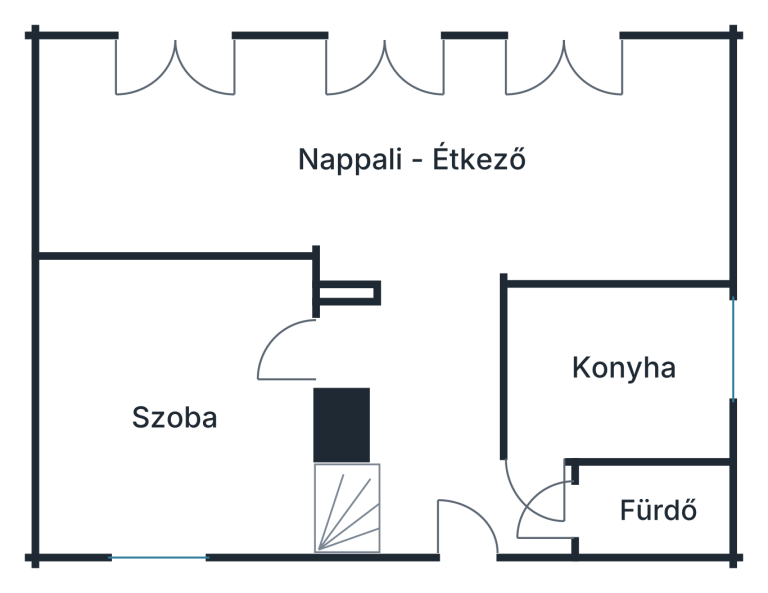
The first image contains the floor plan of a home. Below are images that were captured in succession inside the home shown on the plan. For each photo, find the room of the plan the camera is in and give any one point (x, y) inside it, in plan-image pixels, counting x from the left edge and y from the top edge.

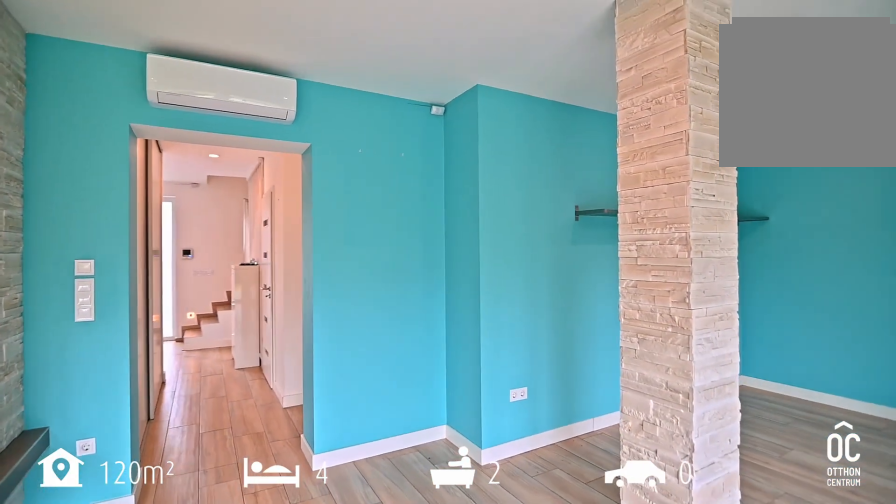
(407, 161)
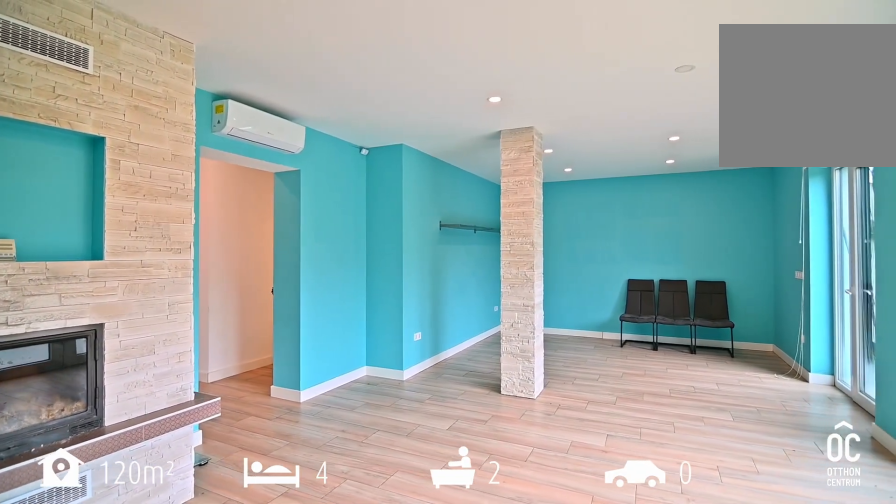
(407, 161)
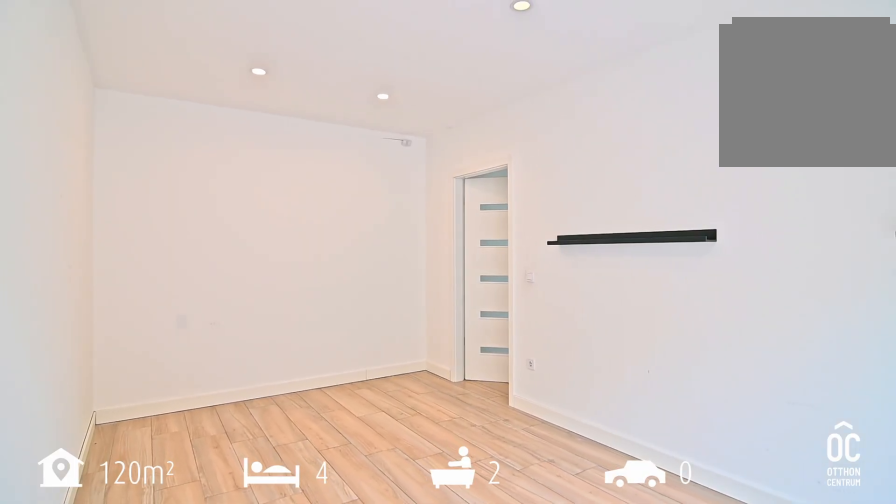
(173, 410)
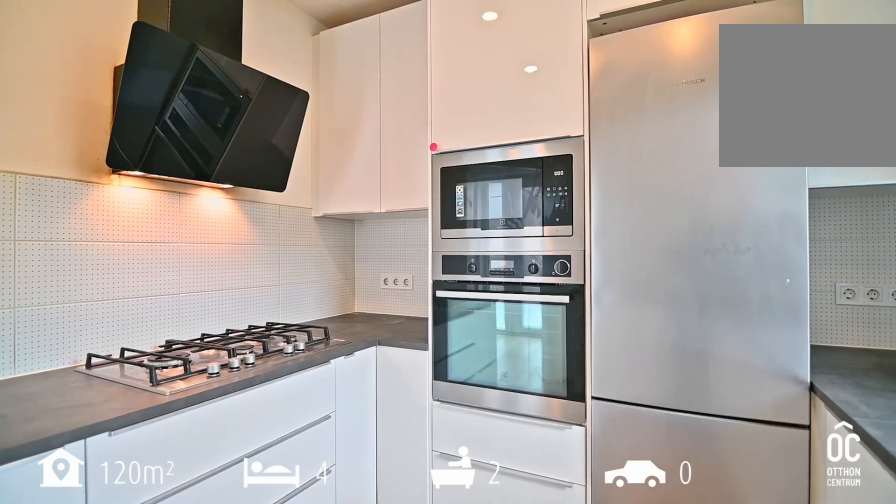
(620, 372)
